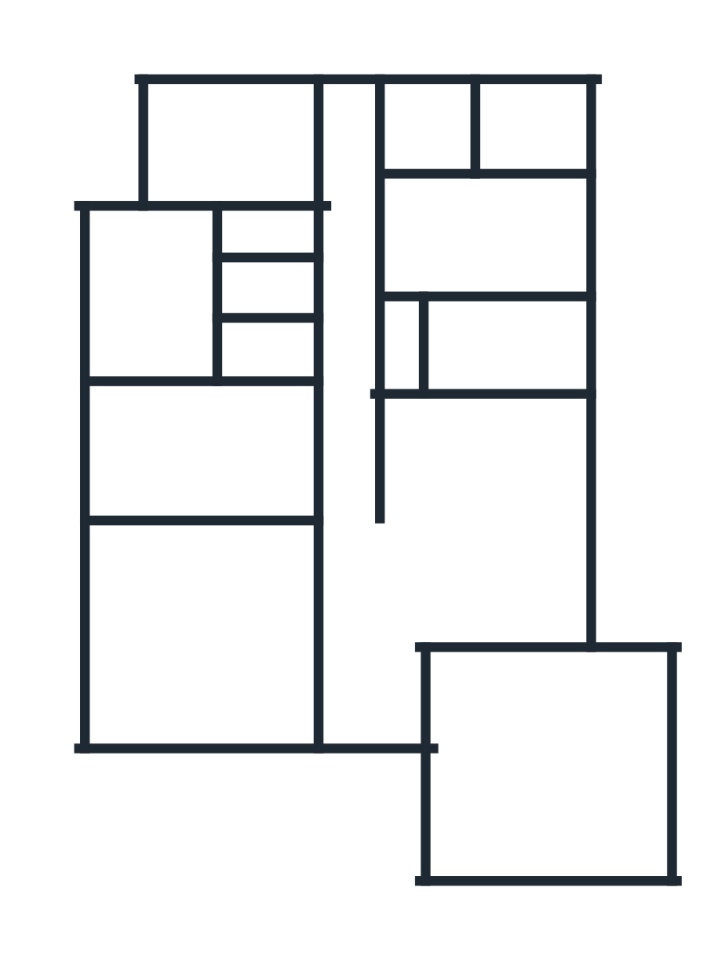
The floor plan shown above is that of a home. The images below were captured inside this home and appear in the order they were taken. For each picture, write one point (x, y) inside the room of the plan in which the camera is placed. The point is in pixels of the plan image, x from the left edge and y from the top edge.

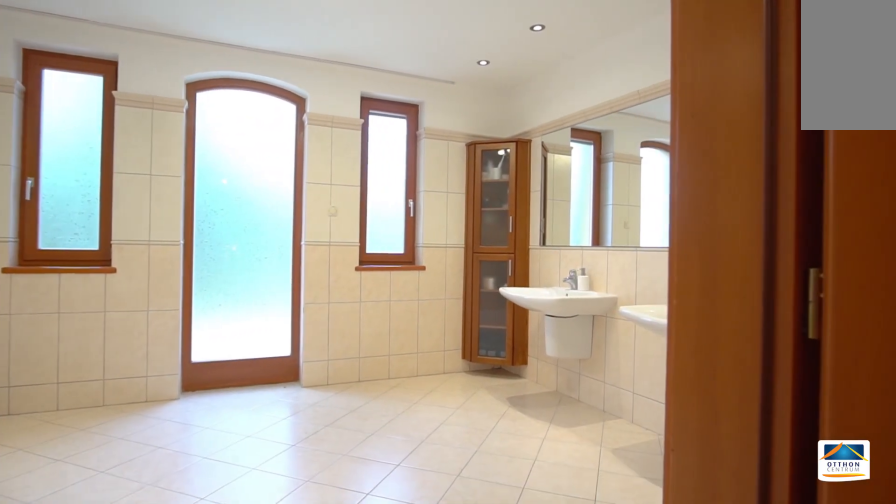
(156, 292)
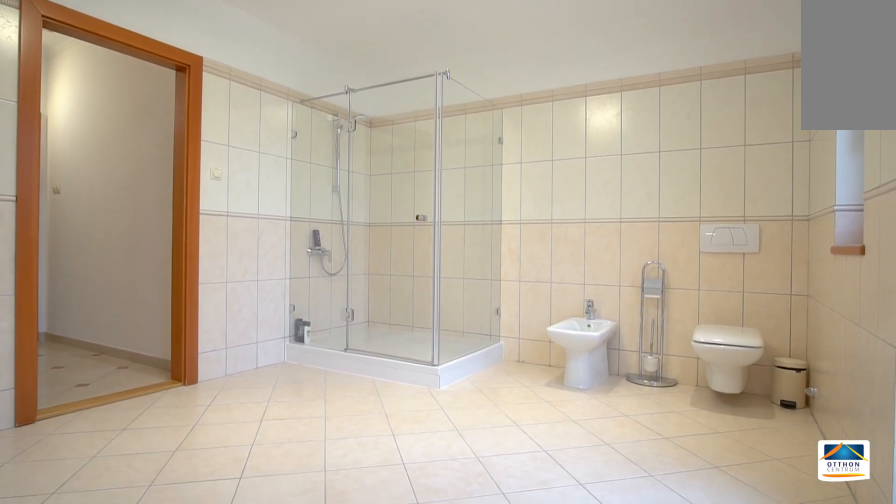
(155, 292)
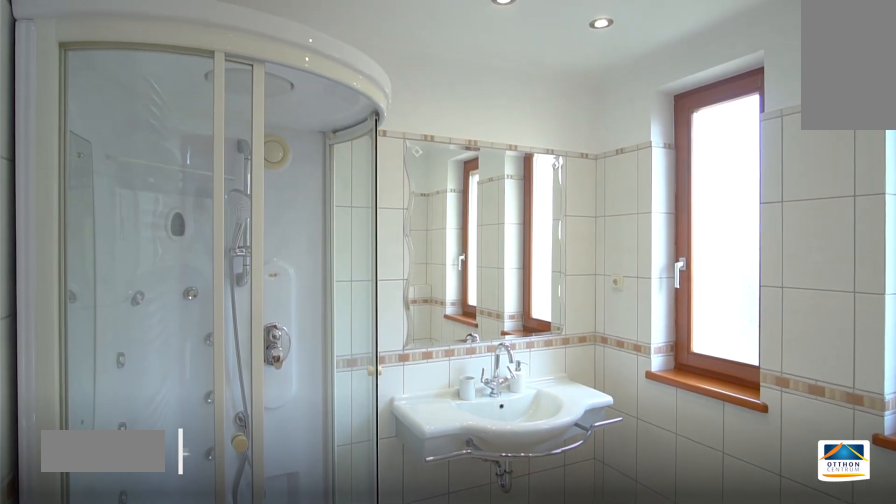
(538, 127)
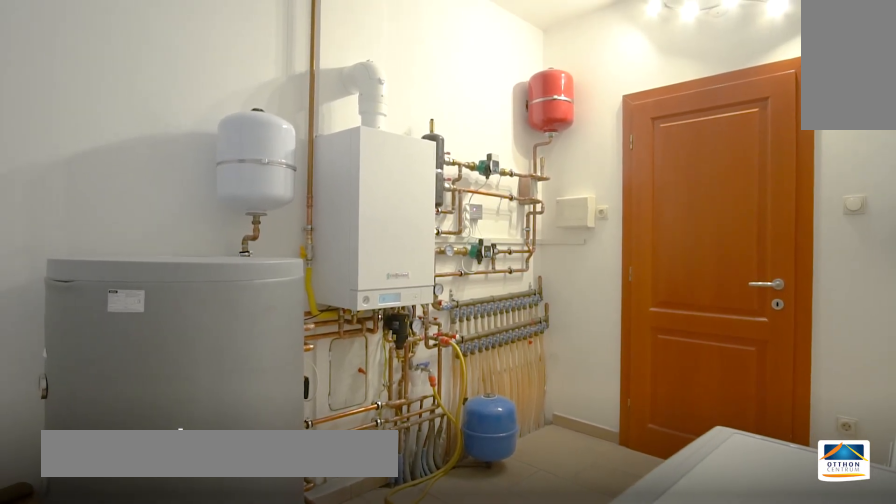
(503, 350)
